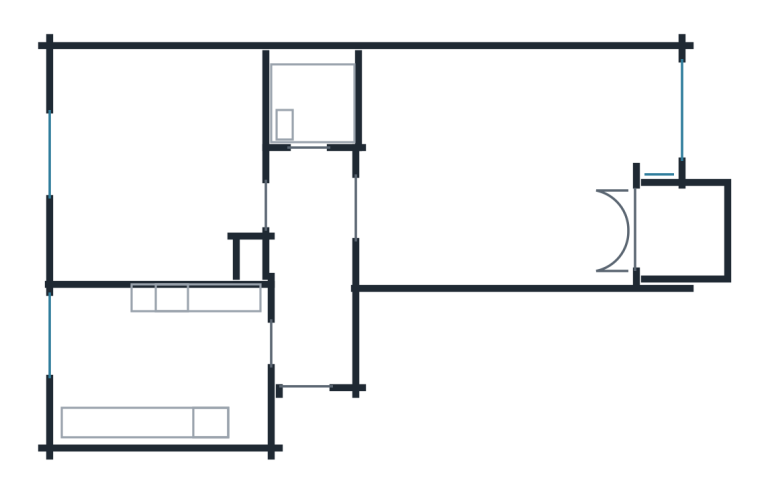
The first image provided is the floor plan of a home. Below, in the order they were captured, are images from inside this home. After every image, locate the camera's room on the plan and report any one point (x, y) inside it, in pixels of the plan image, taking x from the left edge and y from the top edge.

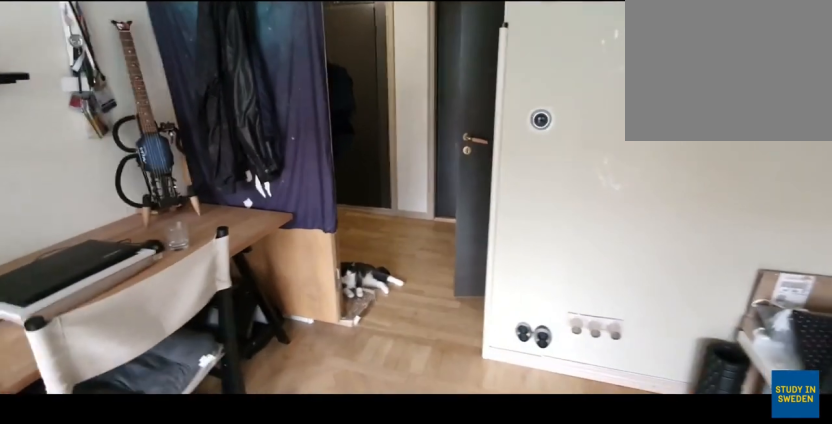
(520, 165)
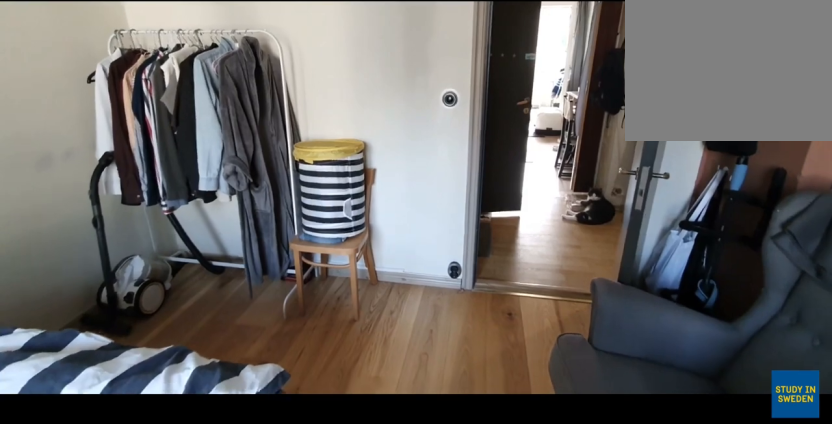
(158, 153)
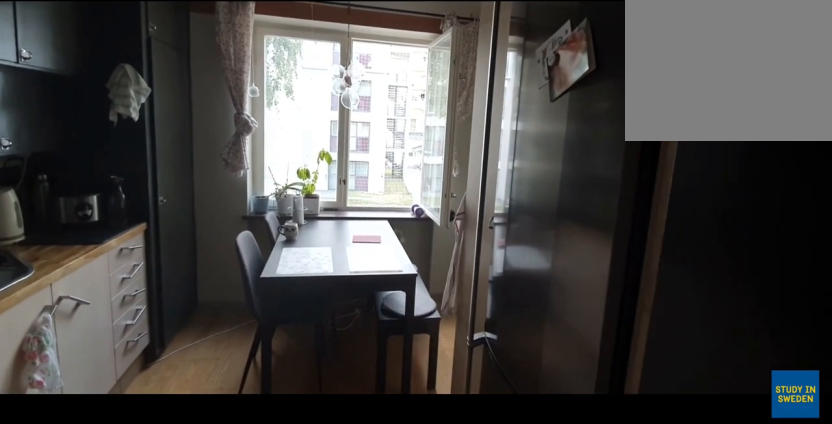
(162, 366)
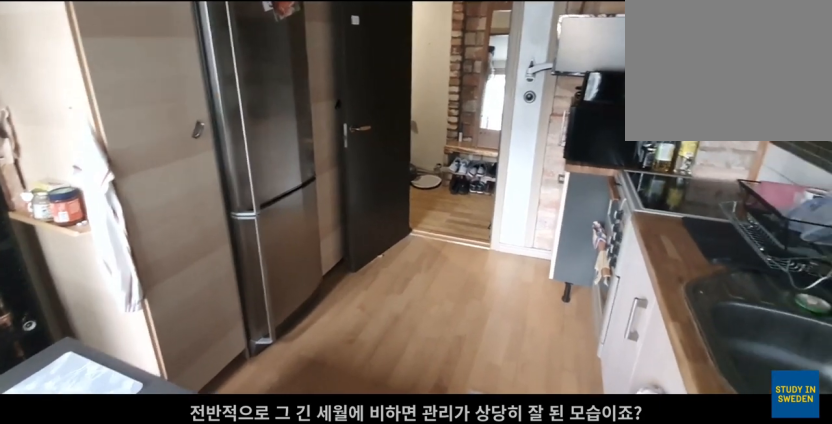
(162, 366)
